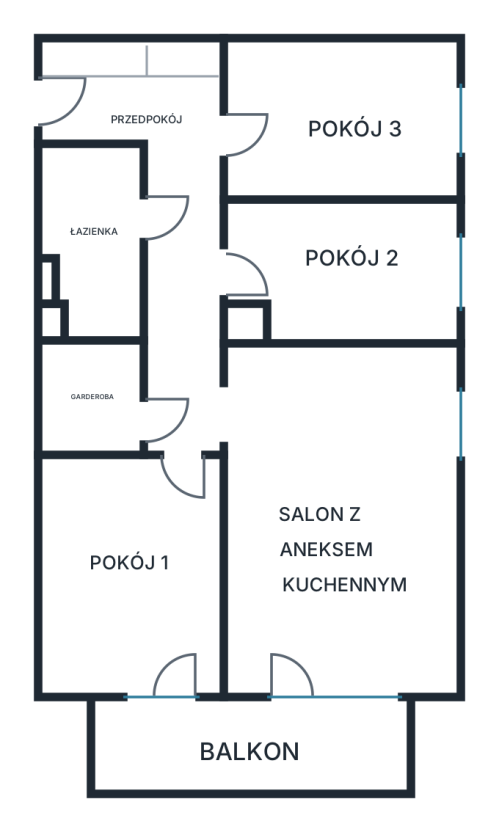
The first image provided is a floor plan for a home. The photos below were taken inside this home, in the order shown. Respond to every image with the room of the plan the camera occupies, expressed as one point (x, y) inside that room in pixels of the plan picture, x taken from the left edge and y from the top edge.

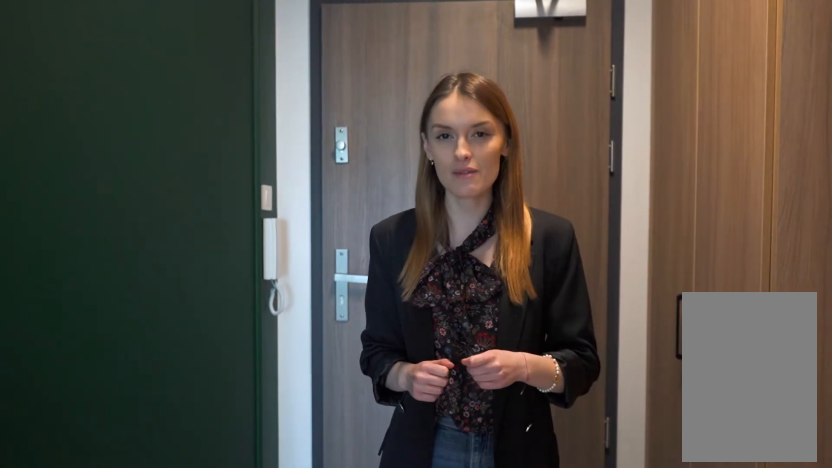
(164, 204)
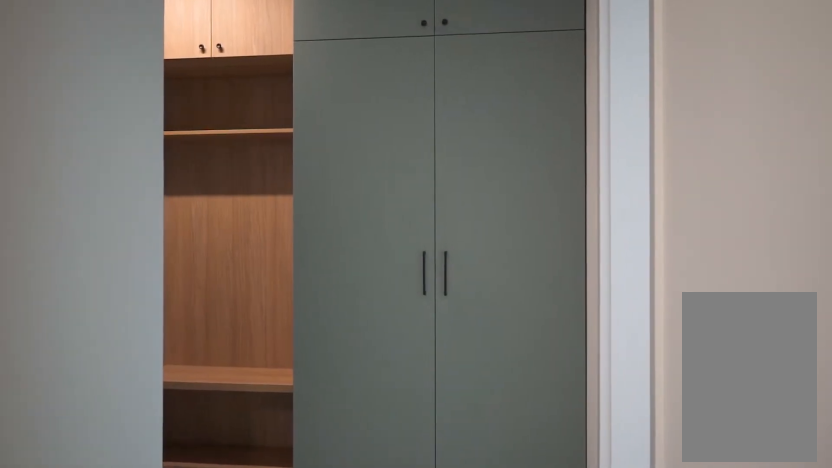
(165, 203)
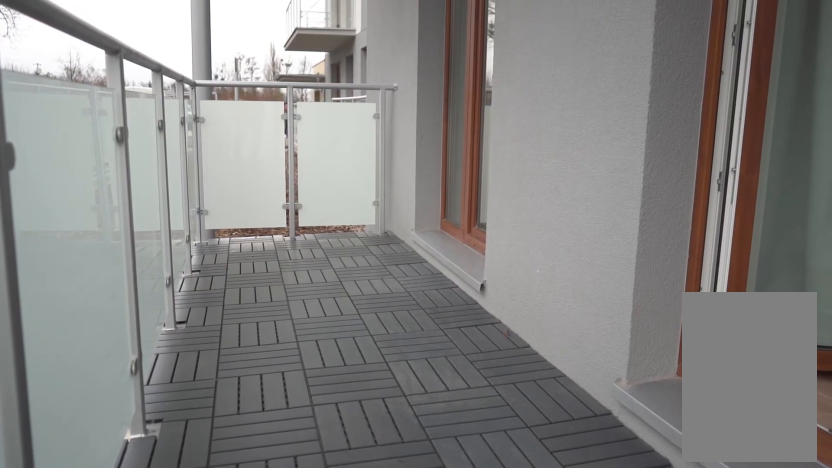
(251, 744)
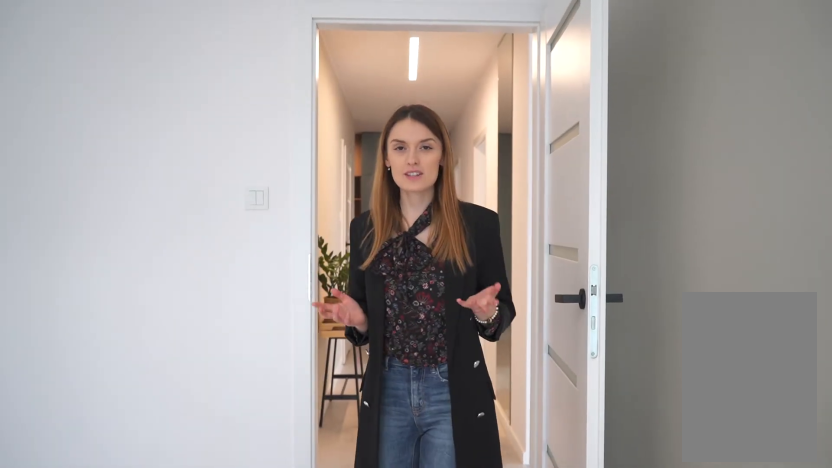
(127, 575)
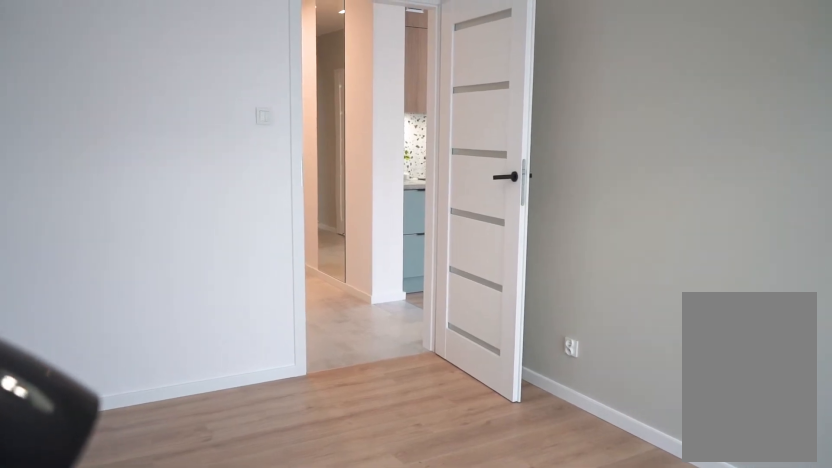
(128, 575)
